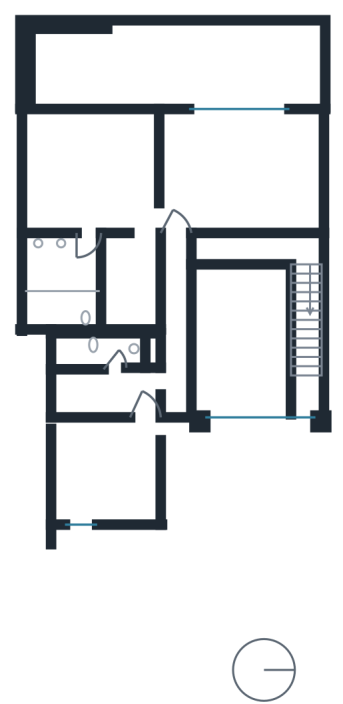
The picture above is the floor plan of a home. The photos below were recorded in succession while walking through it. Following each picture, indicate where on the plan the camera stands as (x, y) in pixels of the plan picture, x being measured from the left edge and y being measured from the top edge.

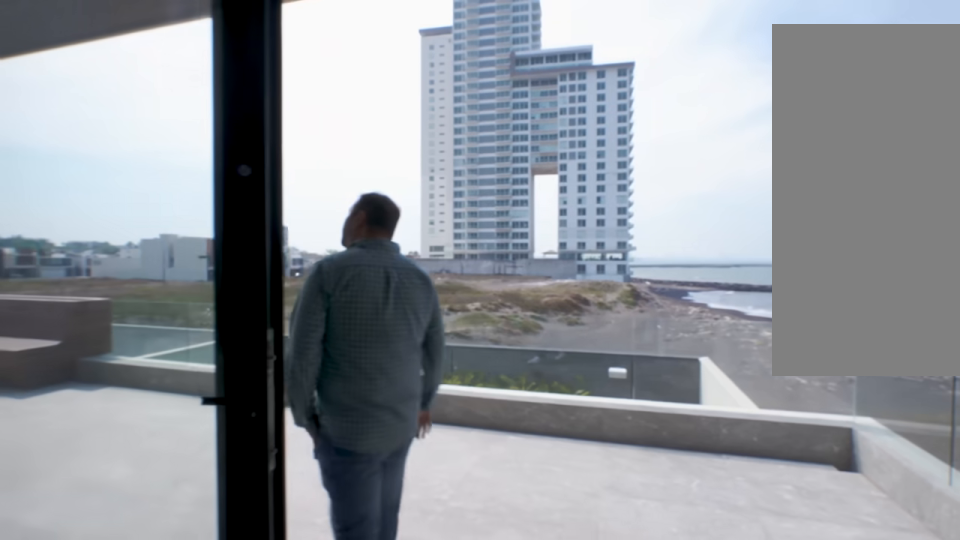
(265, 141)
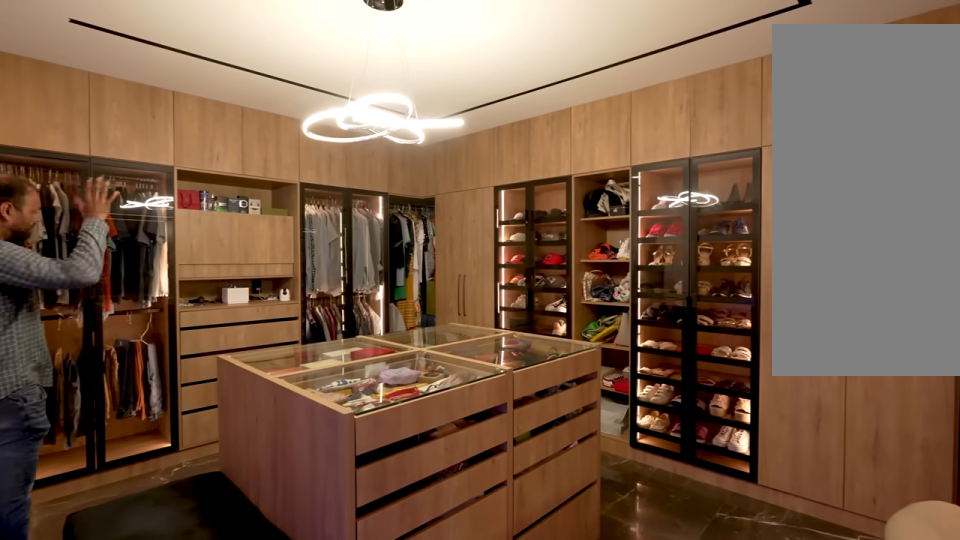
(124, 205)
